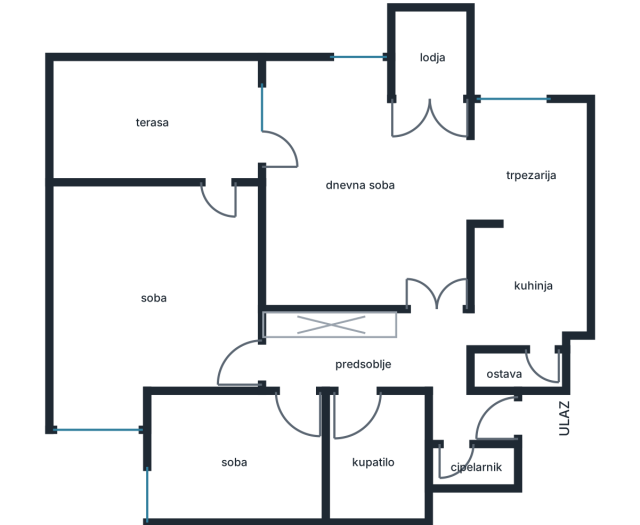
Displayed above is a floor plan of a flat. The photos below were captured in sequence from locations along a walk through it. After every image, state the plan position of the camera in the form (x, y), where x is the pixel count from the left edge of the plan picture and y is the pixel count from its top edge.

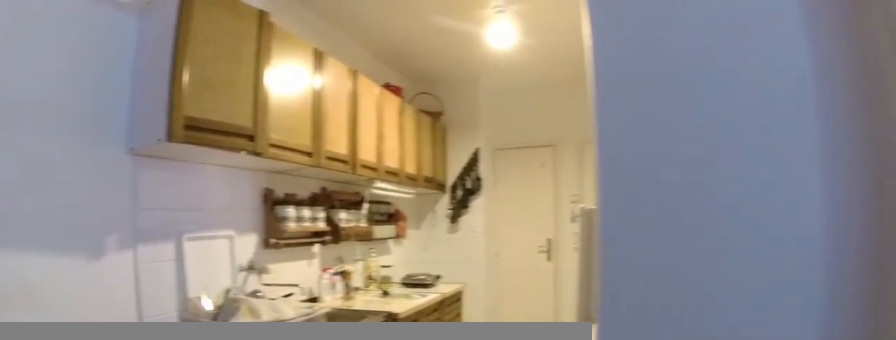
(514, 136)
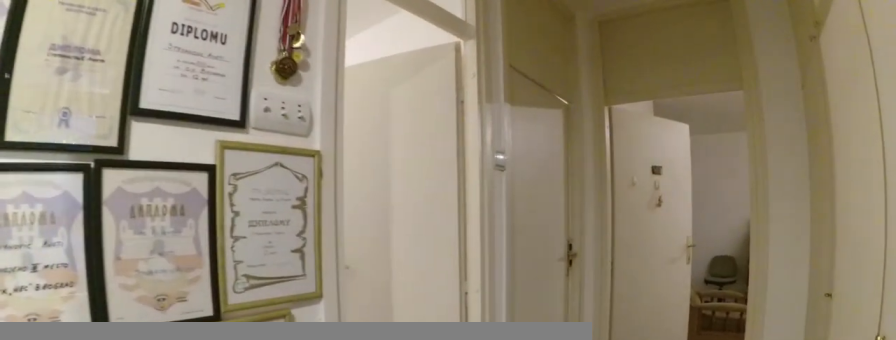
(441, 347)
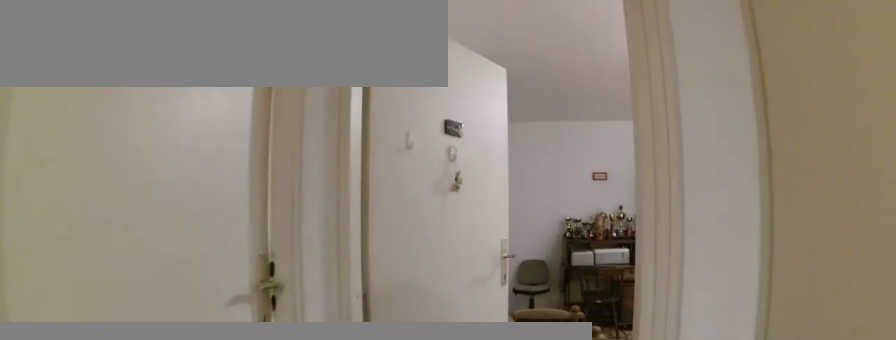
(363, 356)
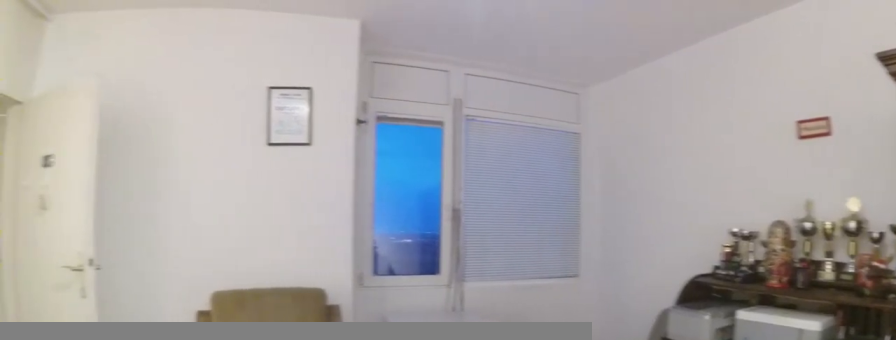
(227, 216)
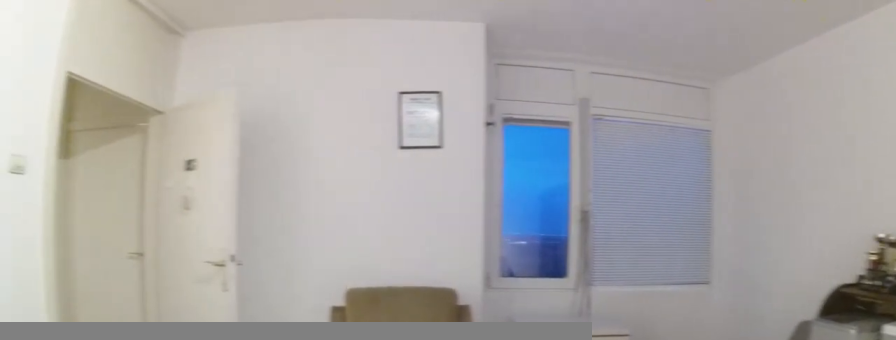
(227, 216)
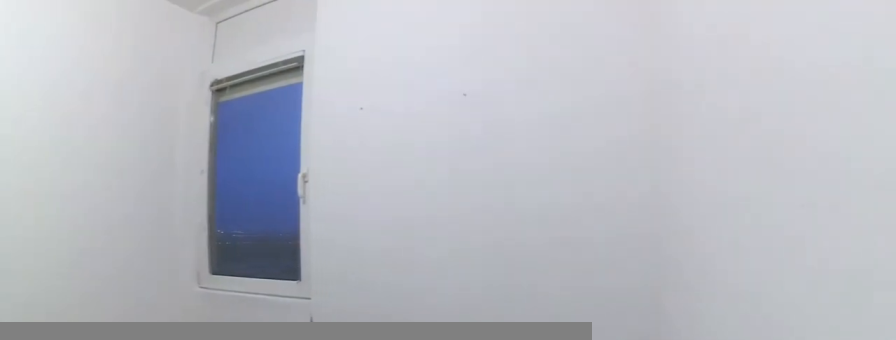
(269, 407)
